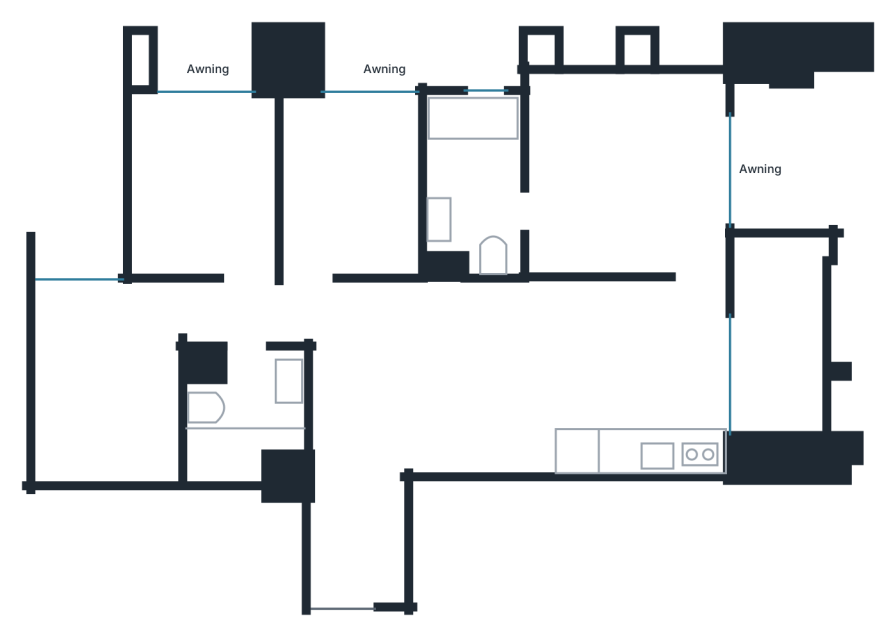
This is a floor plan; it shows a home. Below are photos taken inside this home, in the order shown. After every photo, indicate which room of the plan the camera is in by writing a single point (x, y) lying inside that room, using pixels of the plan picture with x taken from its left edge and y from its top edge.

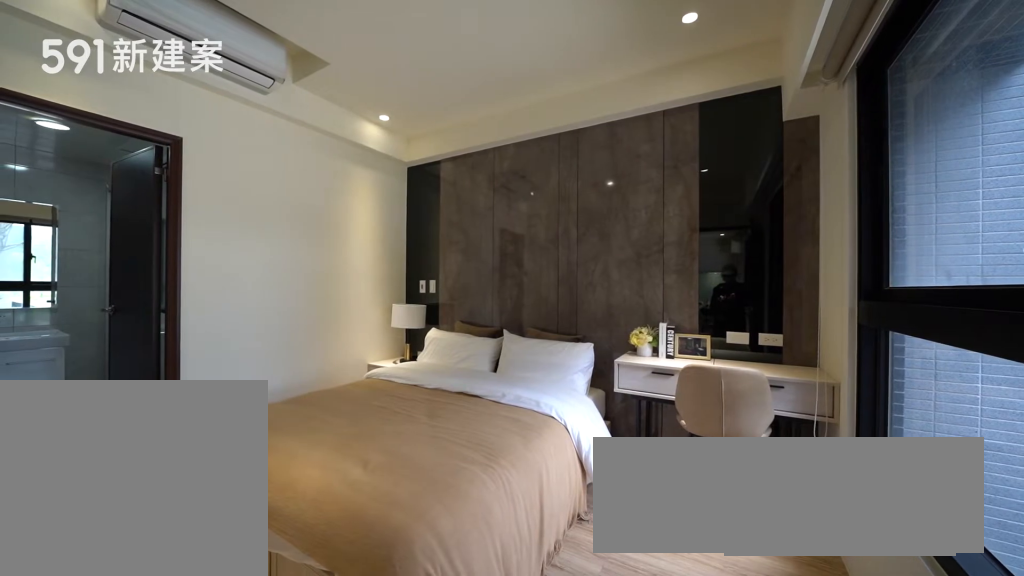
(623, 172)
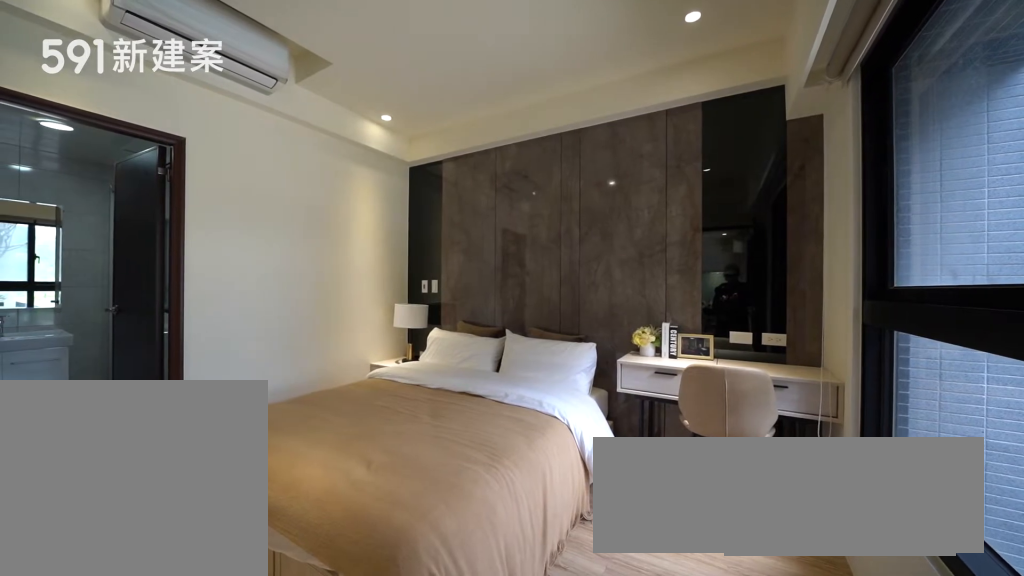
(623, 172)
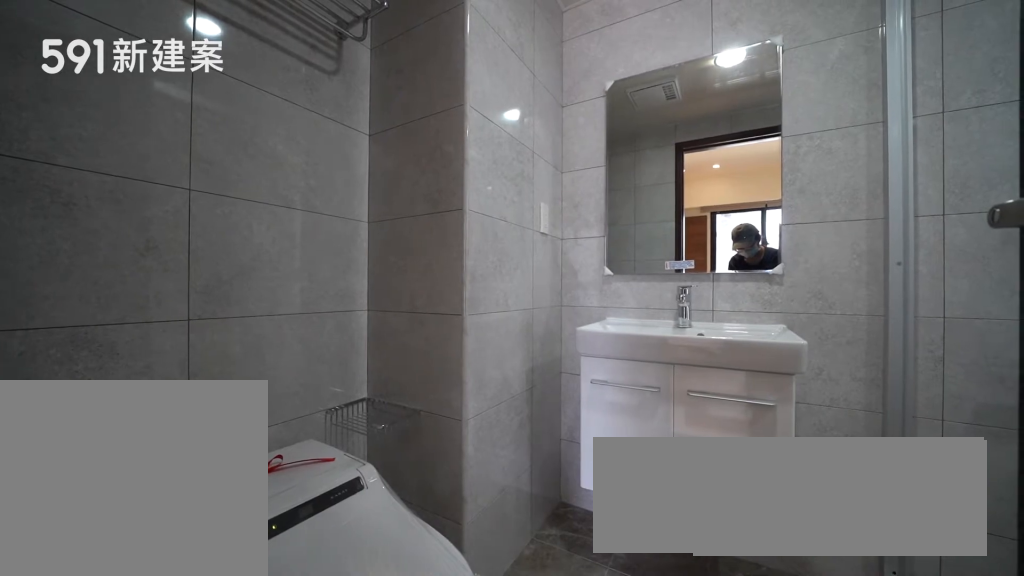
(473, 184)
